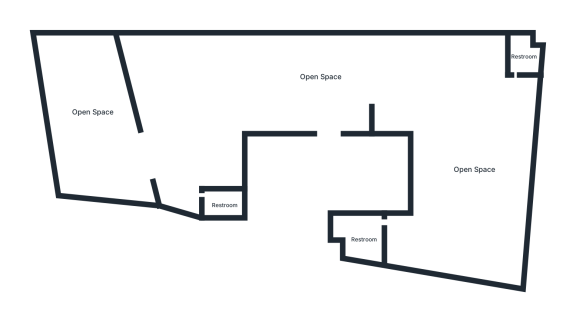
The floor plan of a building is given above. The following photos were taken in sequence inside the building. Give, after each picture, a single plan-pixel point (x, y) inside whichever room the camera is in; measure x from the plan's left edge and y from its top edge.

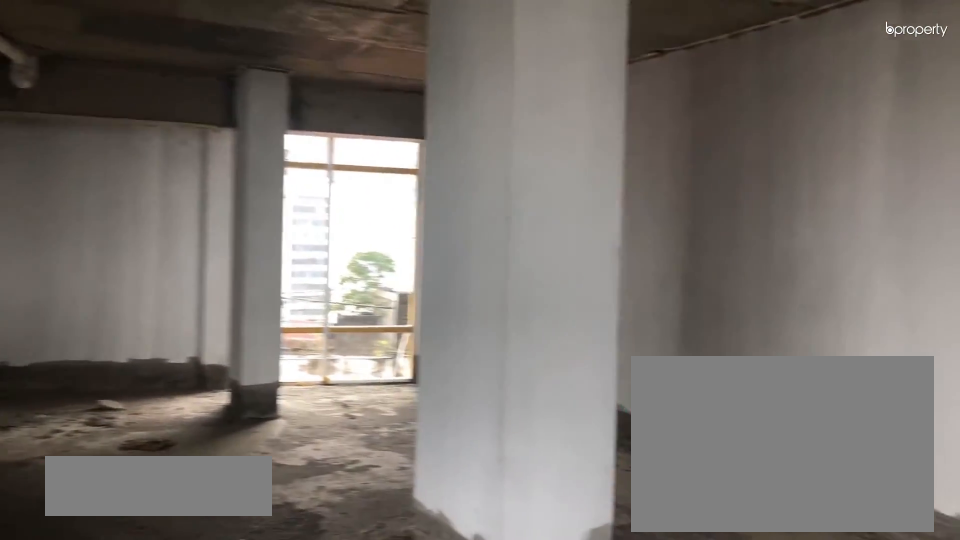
(435, 233)
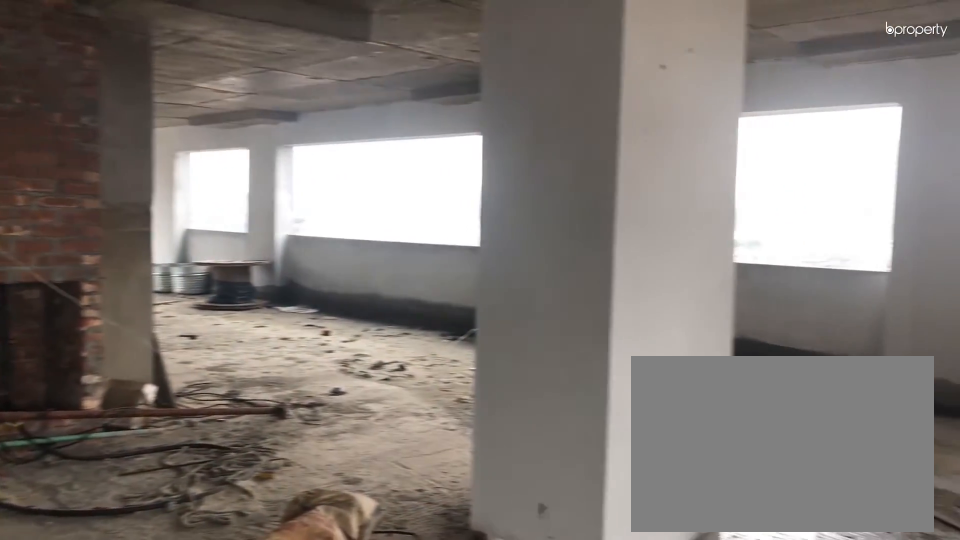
(442, 109)
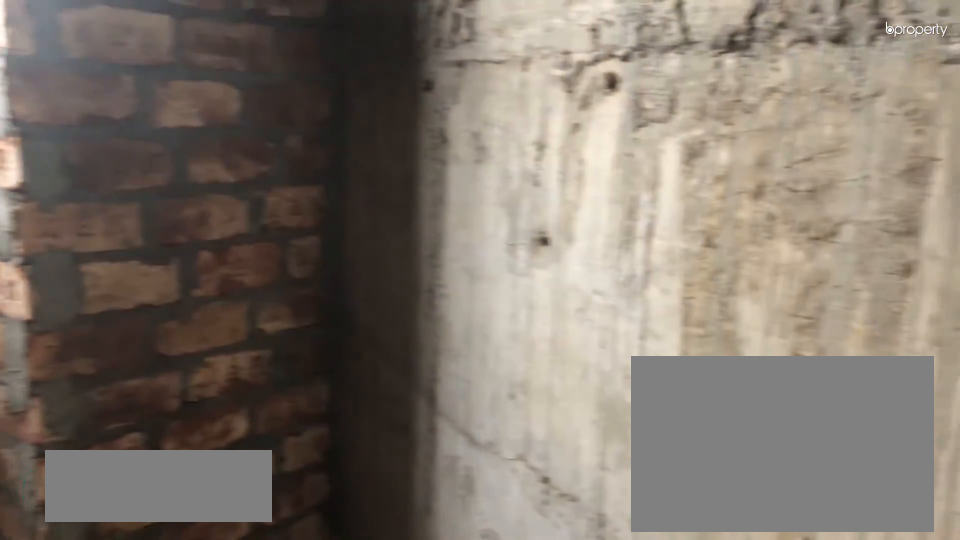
(522, 60)
